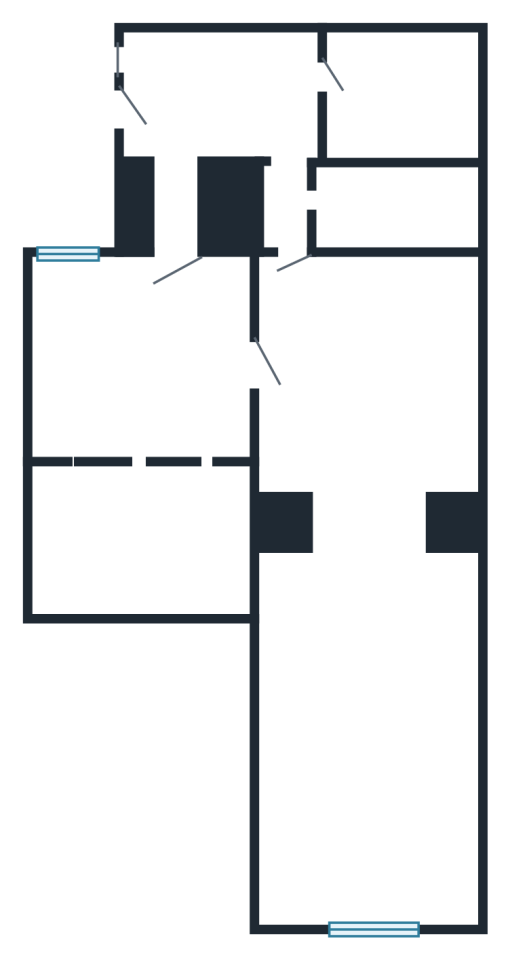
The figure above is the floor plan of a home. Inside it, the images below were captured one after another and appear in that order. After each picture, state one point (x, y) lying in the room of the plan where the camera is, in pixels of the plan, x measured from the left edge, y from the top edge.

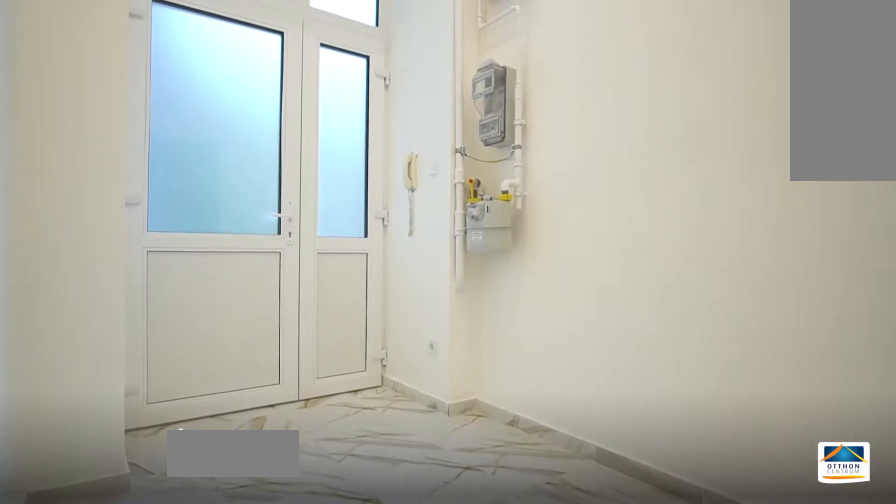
(234, 102)
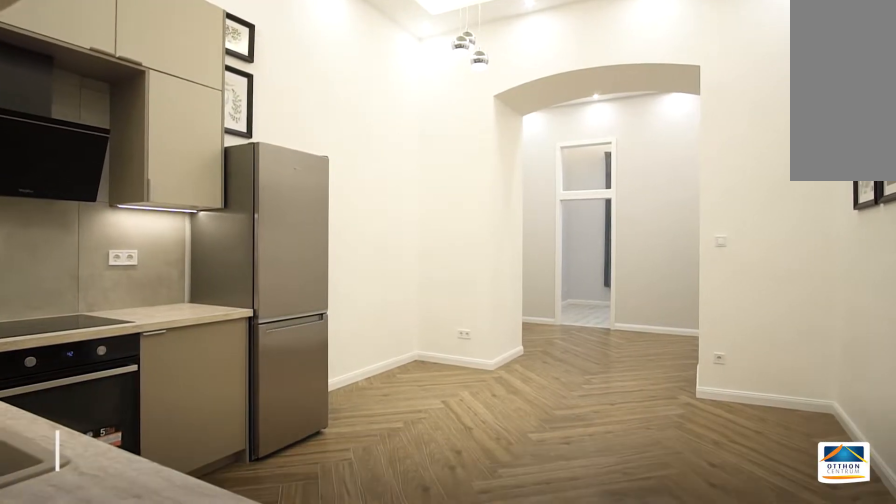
(372, 387)
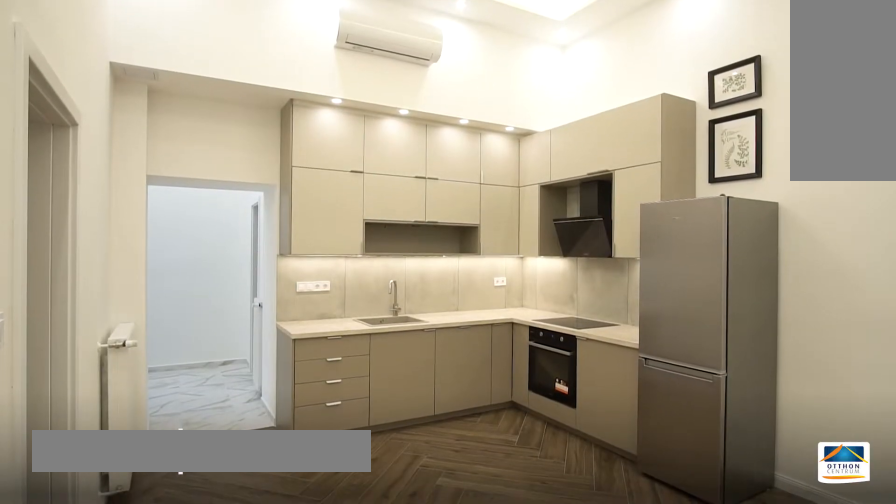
(372, 388)
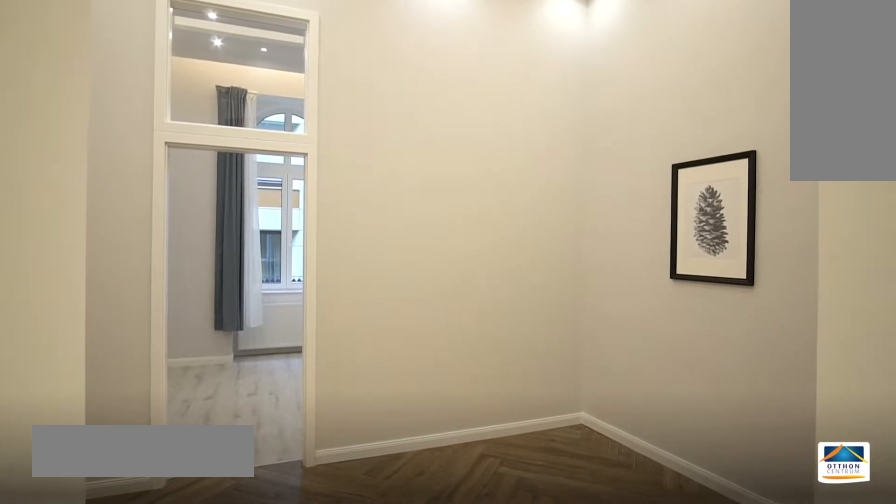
(372, 585)
